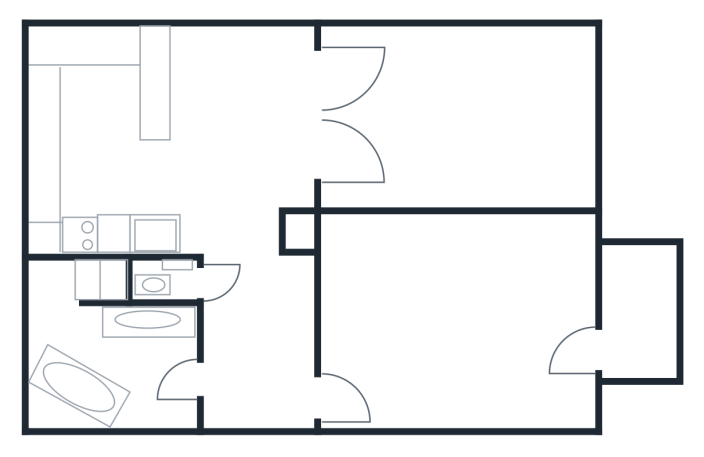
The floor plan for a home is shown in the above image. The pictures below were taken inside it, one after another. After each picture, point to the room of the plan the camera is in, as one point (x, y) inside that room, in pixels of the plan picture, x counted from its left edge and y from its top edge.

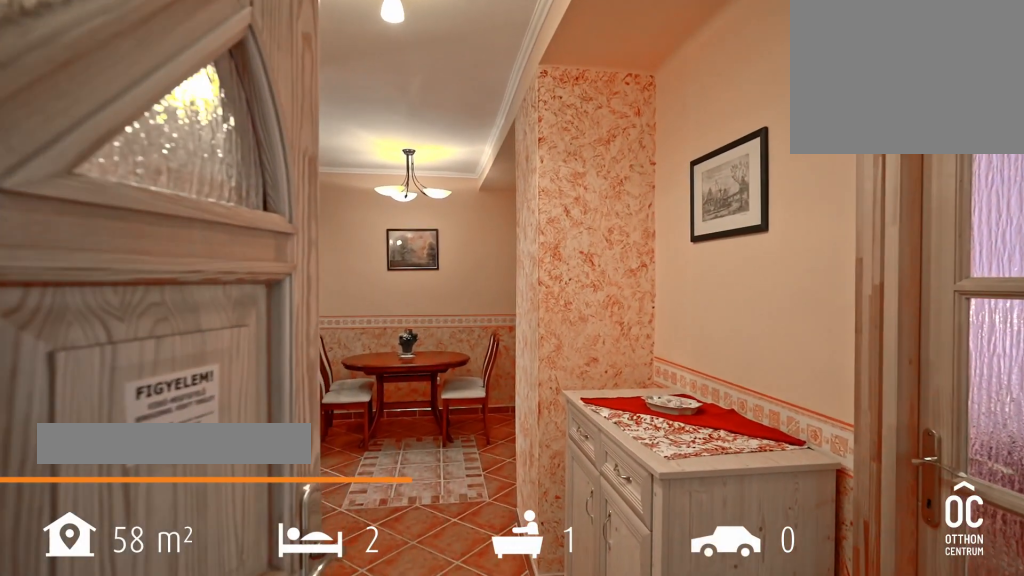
(265, 382)
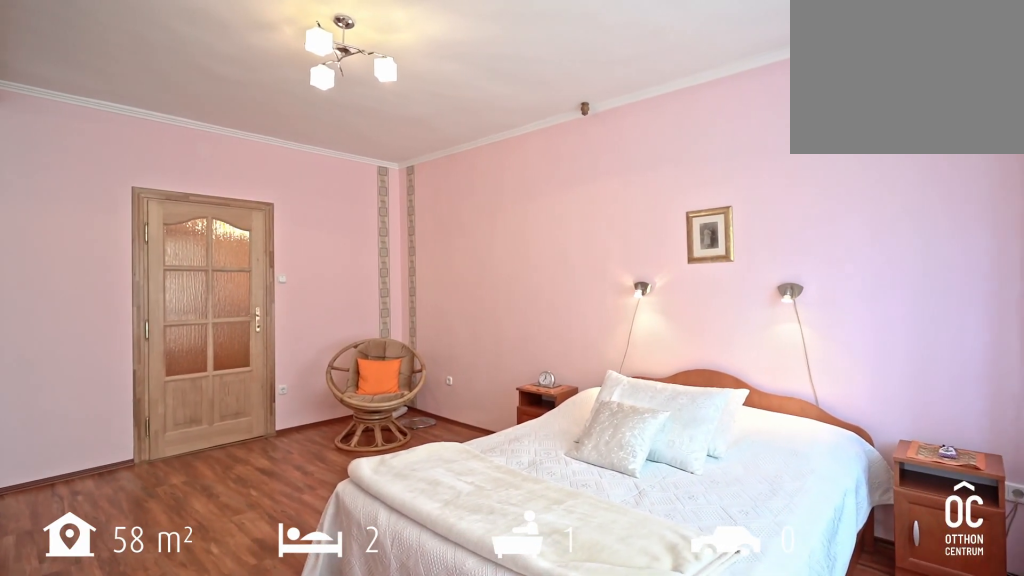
(475, 342)
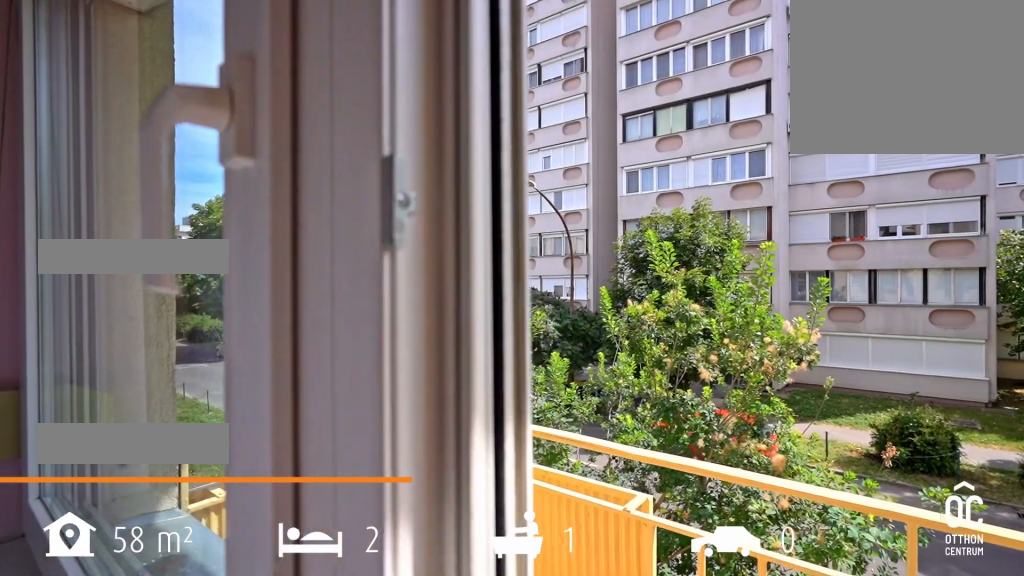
(640, 320)
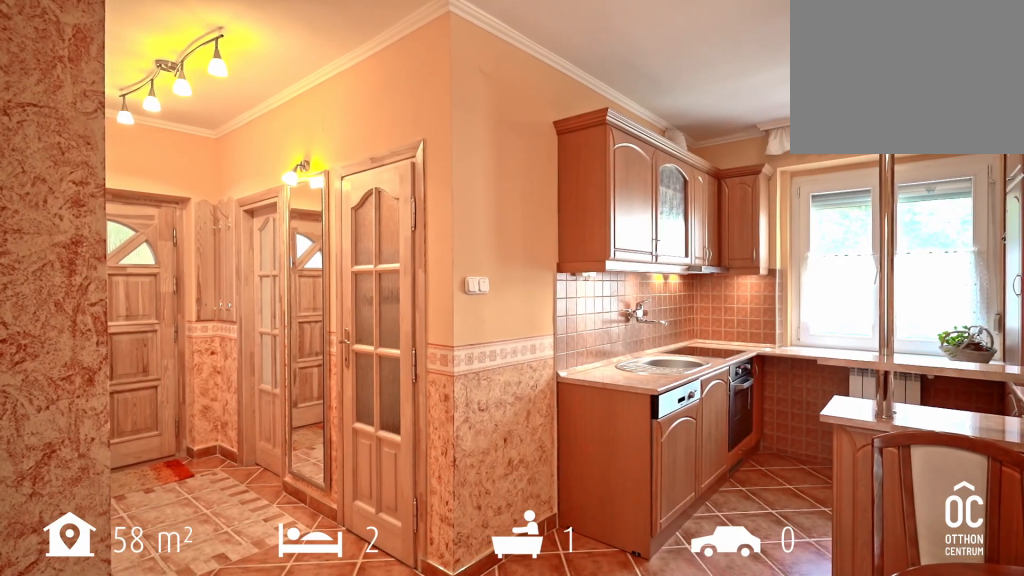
(234, 167)
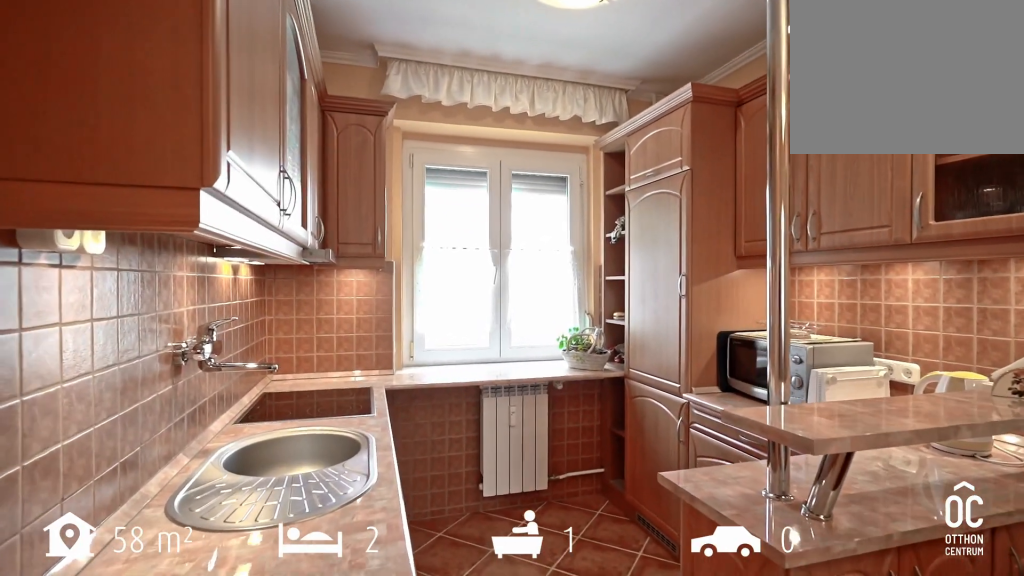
(234, 167)
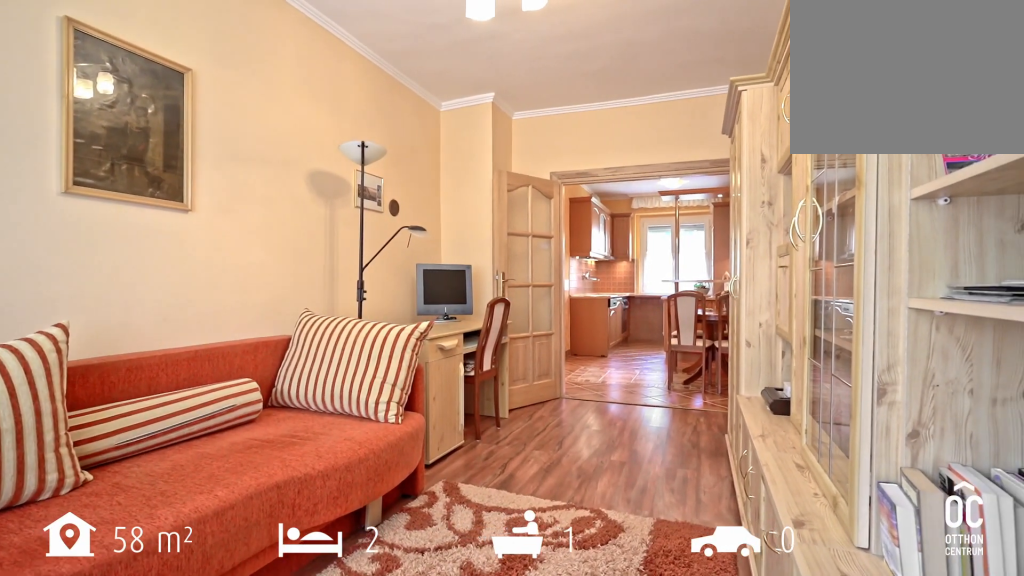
(475, 108)
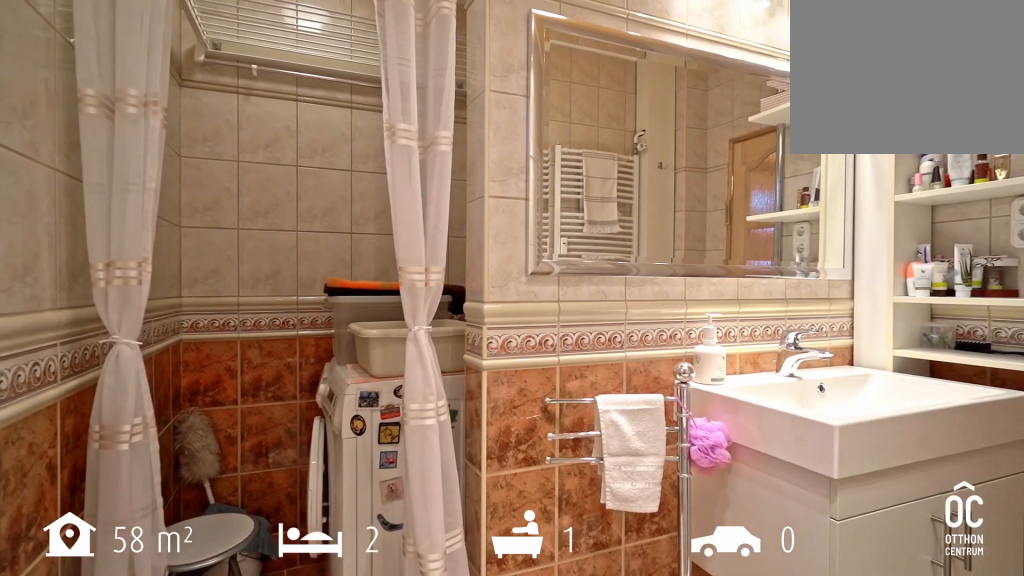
(122, 351)
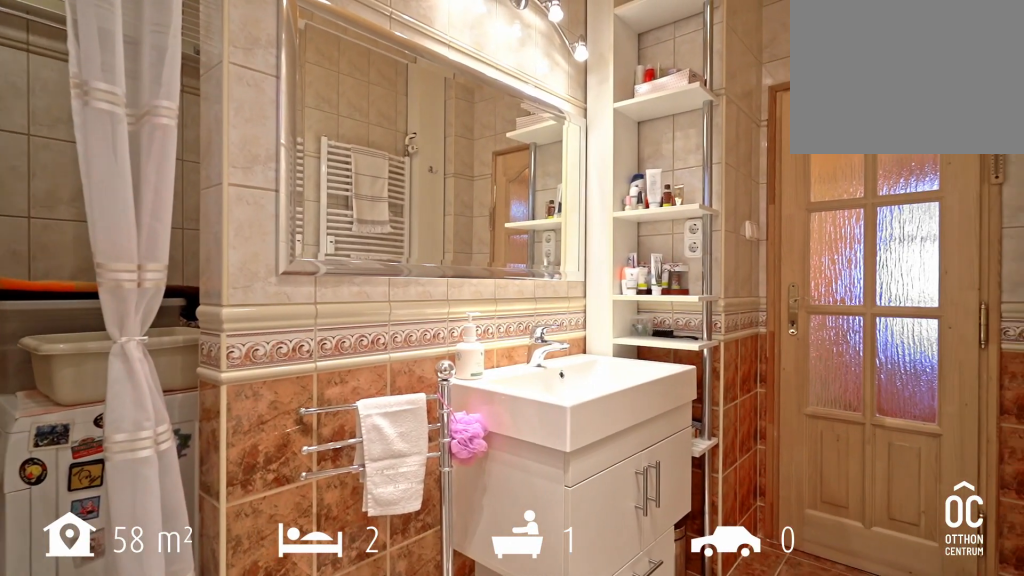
(122, 351)
